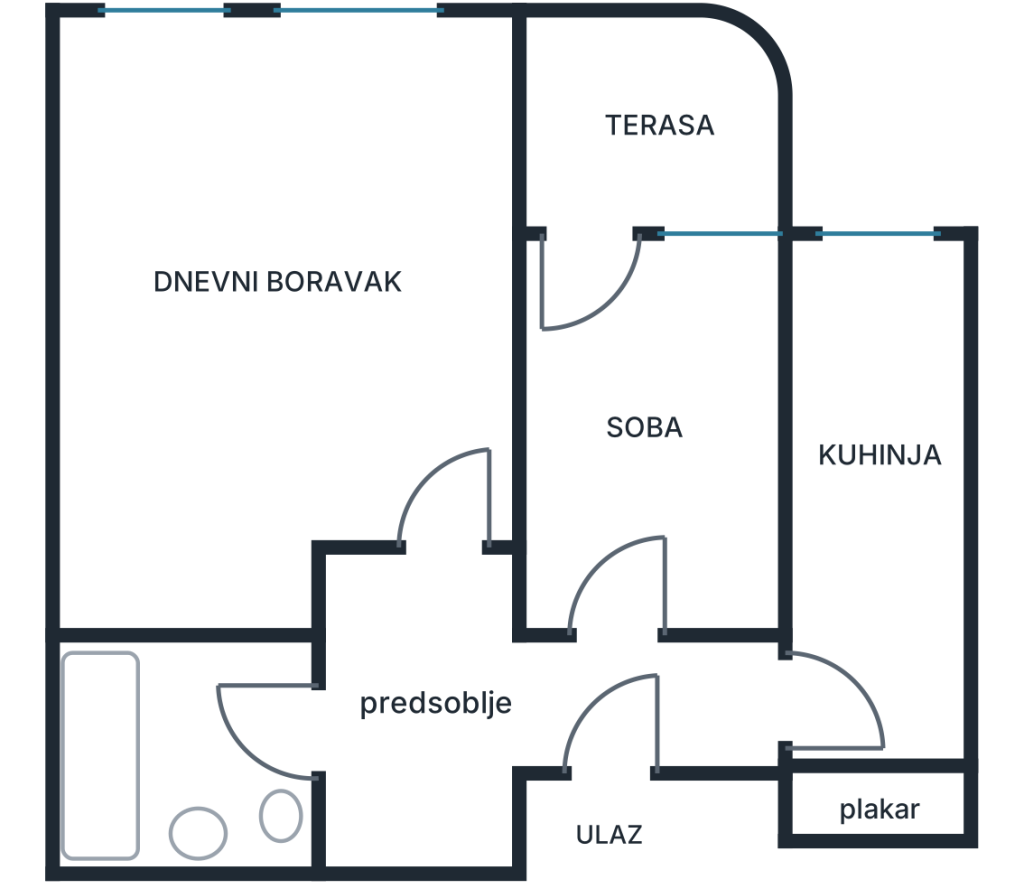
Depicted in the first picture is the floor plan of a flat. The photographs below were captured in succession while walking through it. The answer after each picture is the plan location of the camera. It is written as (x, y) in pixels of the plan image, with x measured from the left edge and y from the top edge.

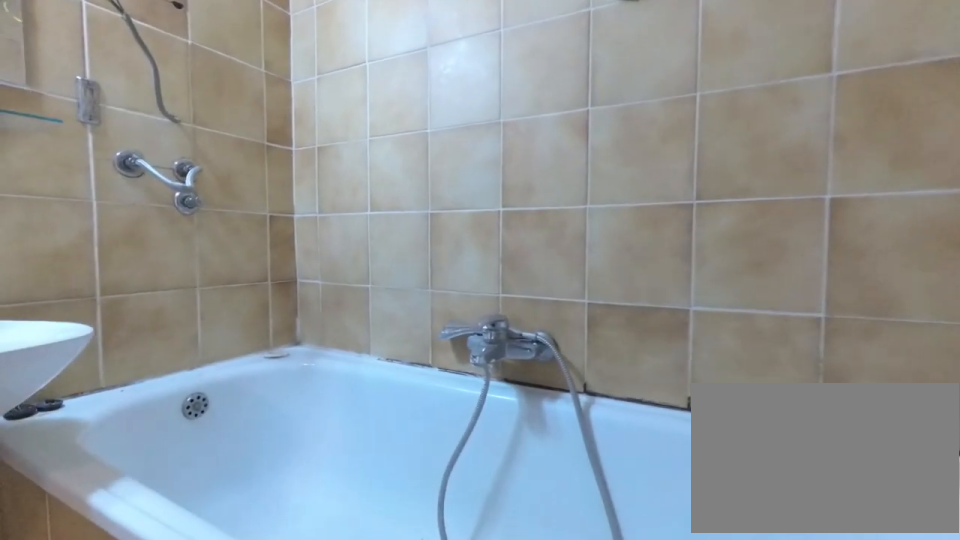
(177, 696)
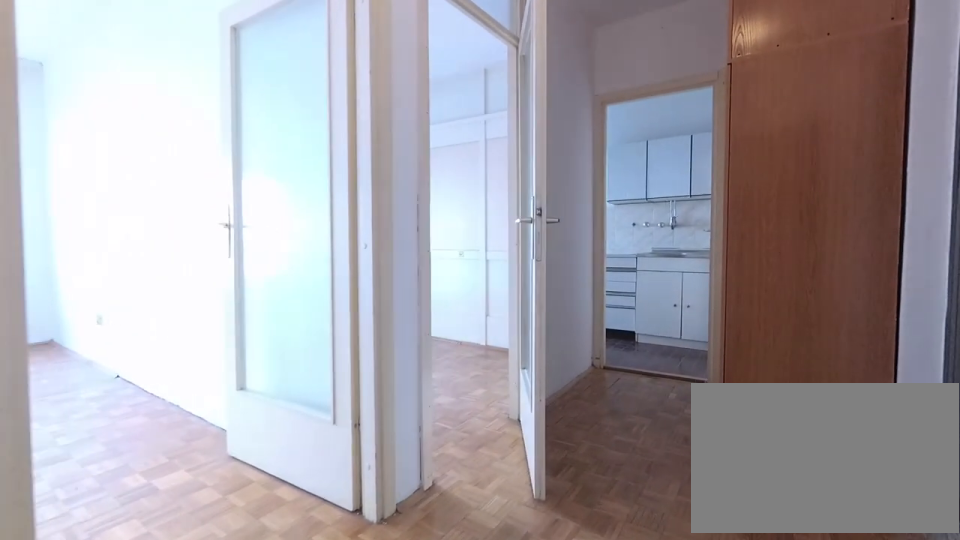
(328, 723)
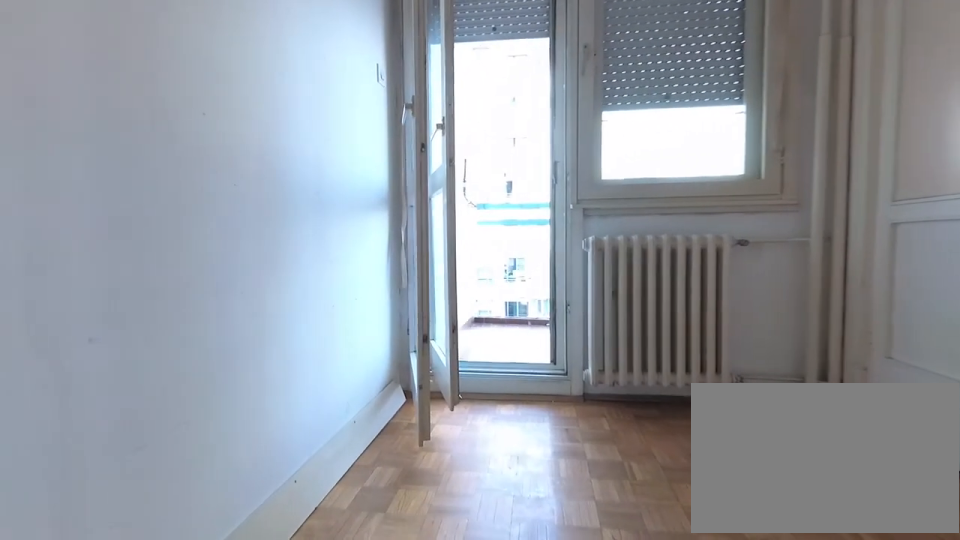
(609, 525)
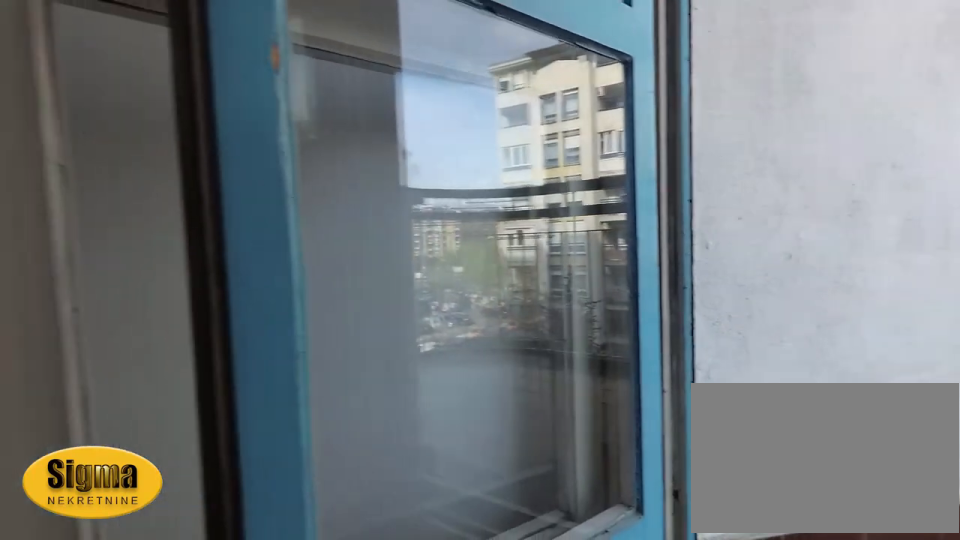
(633, 280)
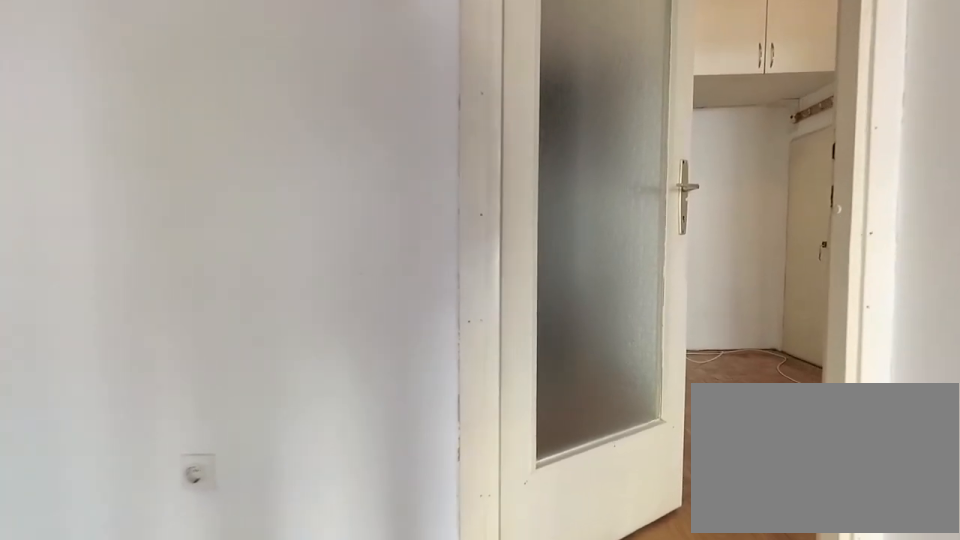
(616, 461)
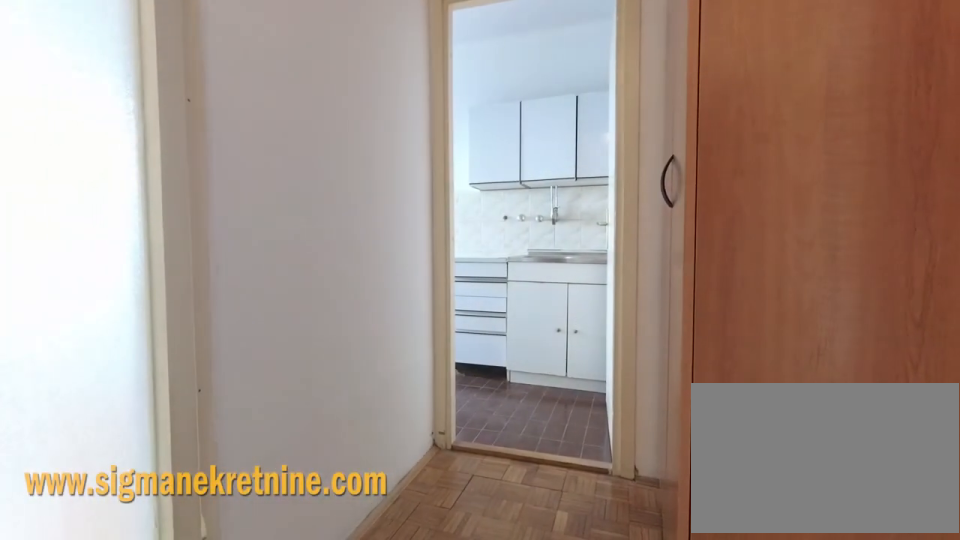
(597, 711)
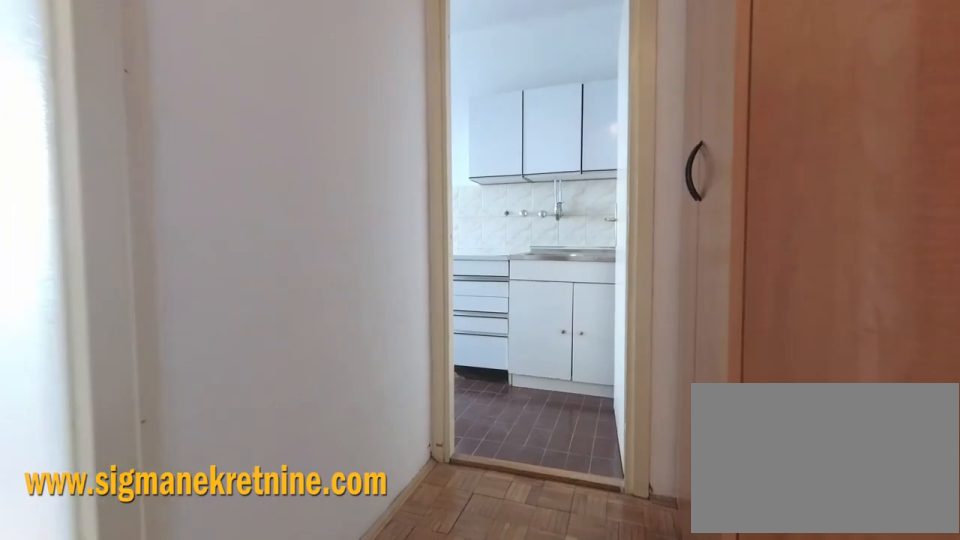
(620, 712)
